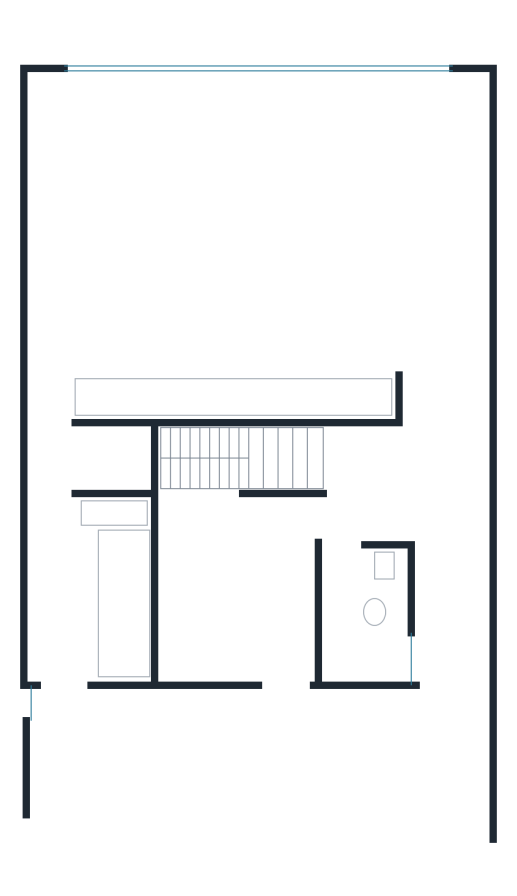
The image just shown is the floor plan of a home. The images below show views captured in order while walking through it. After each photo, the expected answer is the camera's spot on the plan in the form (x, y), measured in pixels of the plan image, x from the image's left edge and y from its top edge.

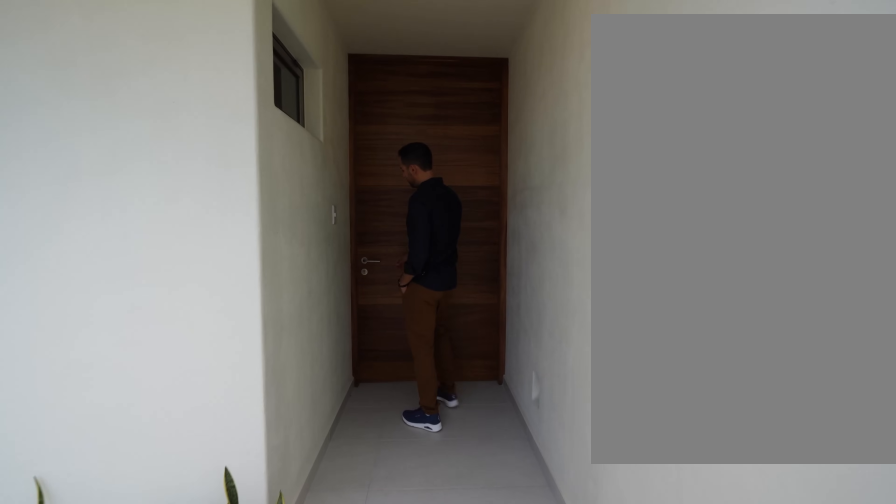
(447, 809)
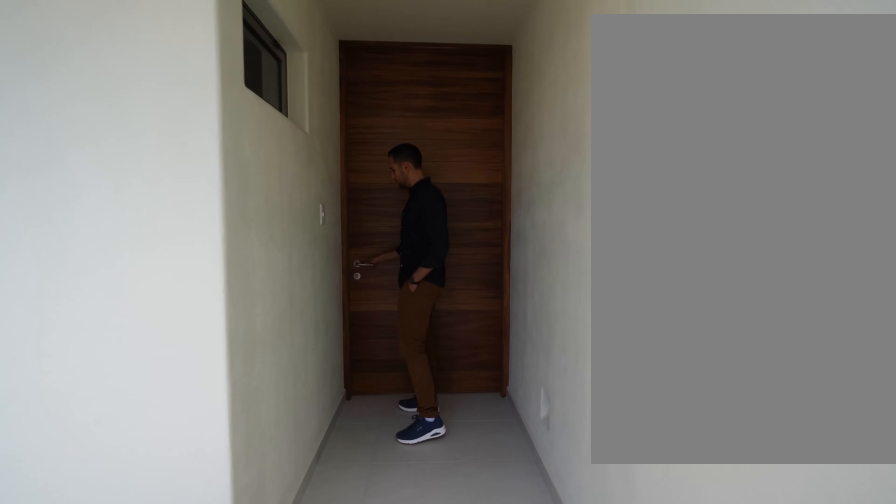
(449, 797)
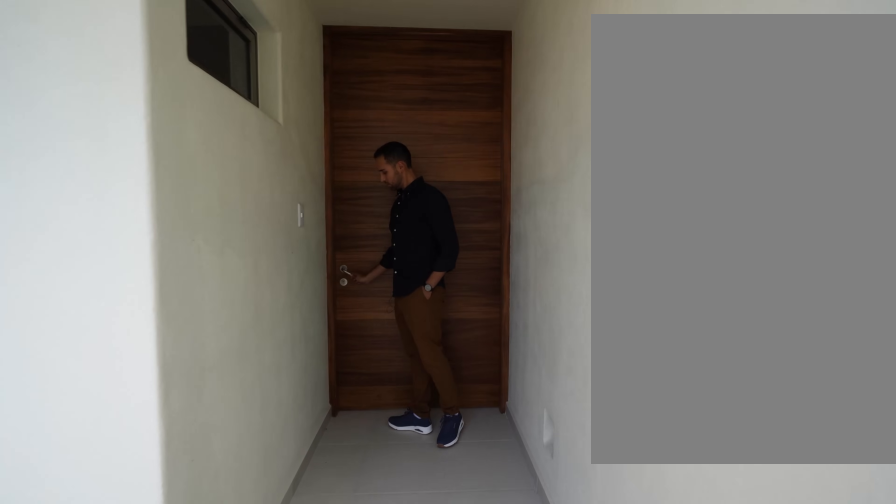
(451, 783)
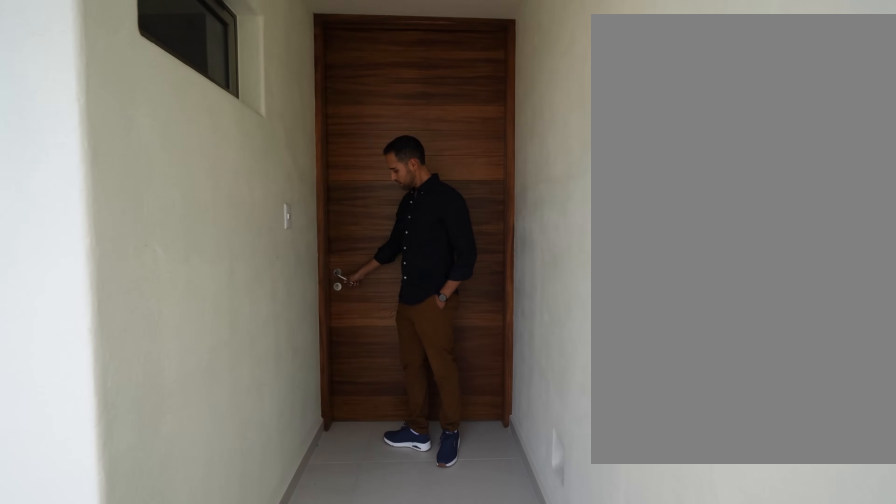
(455, 766)
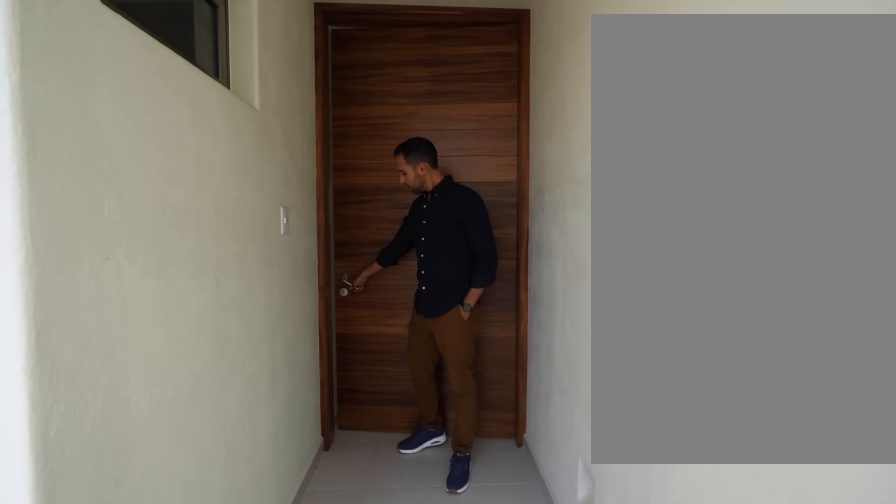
(457, 752)
